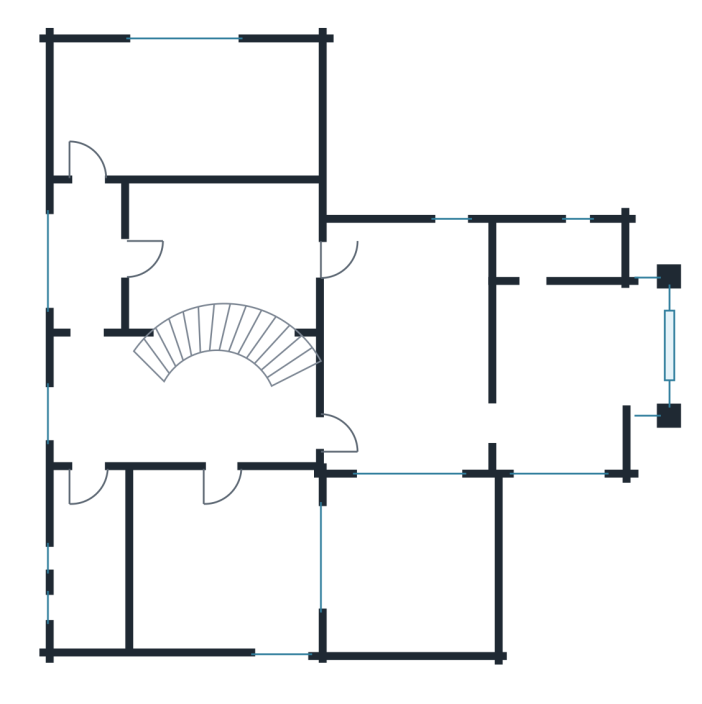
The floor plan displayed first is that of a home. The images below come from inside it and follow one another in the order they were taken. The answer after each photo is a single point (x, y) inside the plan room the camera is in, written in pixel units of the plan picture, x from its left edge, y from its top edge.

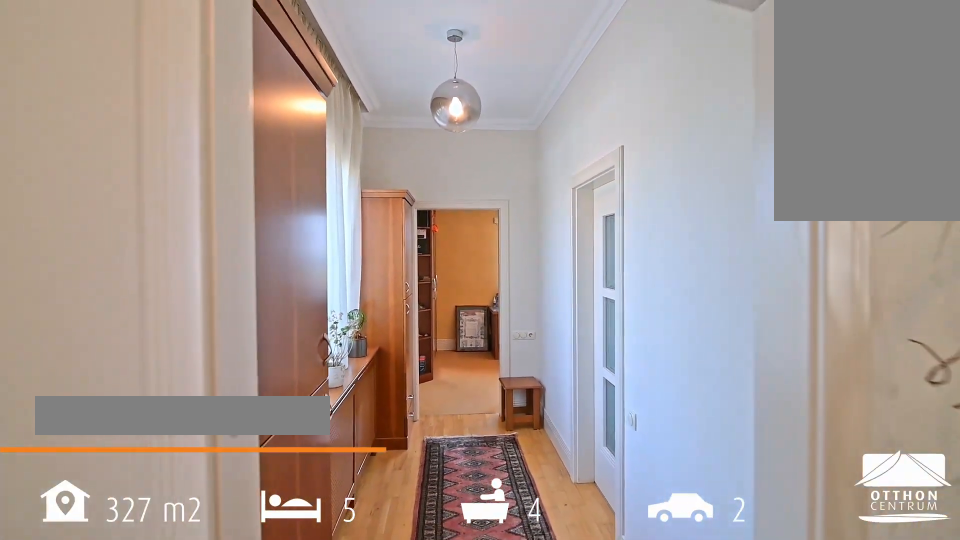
(99, 402)
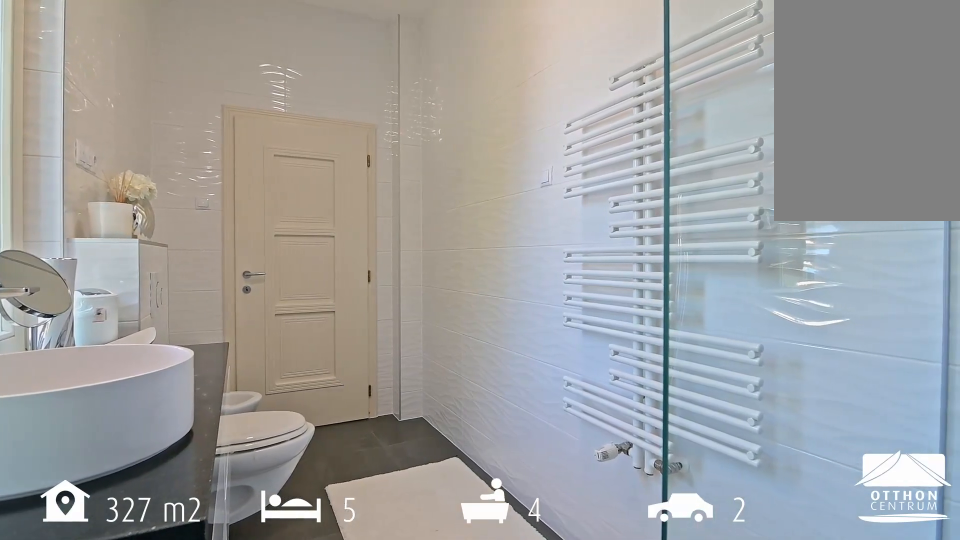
(93, 565)
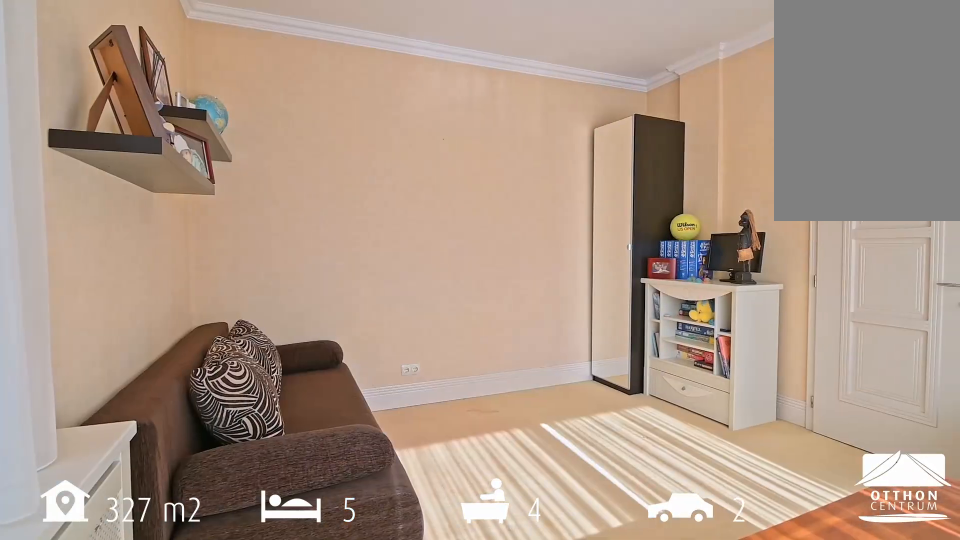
(221, 565)
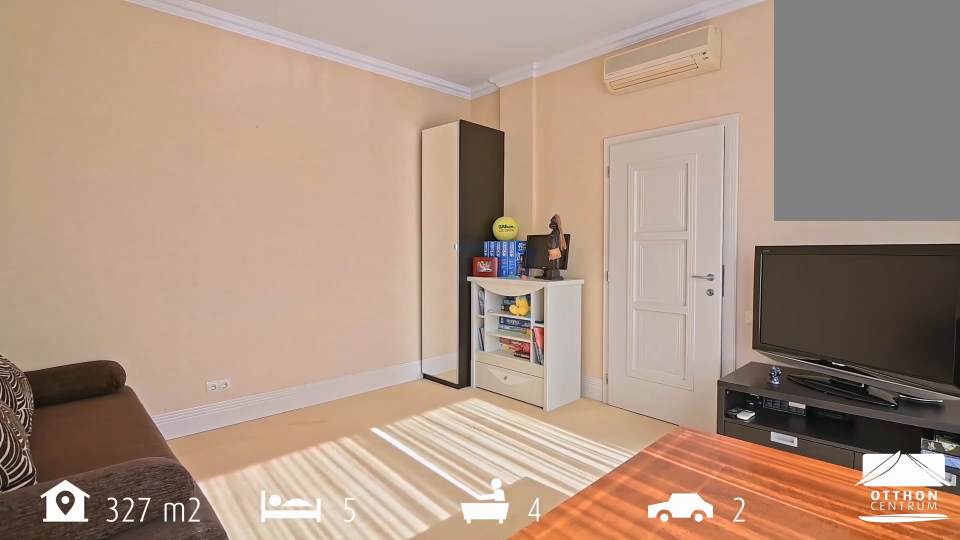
(221, 565)
